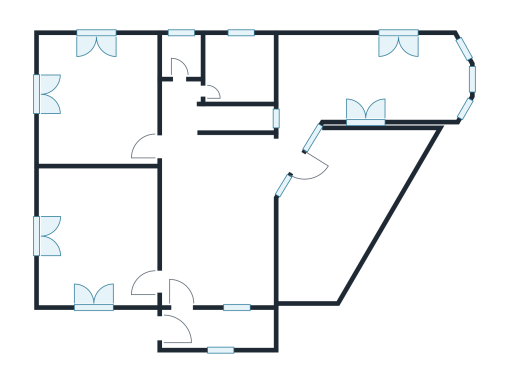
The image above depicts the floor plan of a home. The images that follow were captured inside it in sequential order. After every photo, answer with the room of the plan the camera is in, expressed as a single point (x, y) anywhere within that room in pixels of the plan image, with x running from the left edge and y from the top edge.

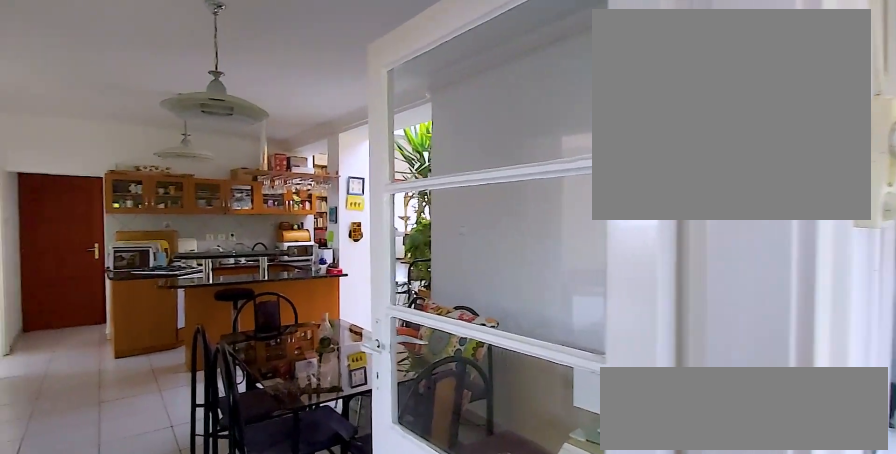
(218, 332)
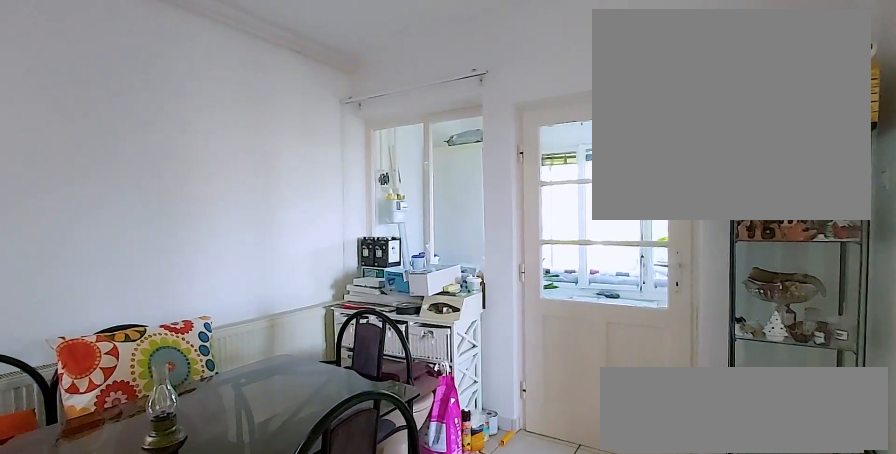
(218, 227)
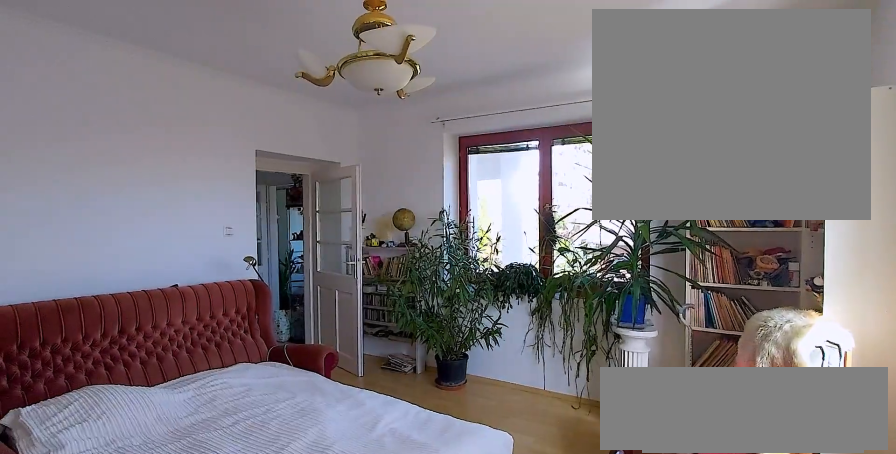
(100, 241)
